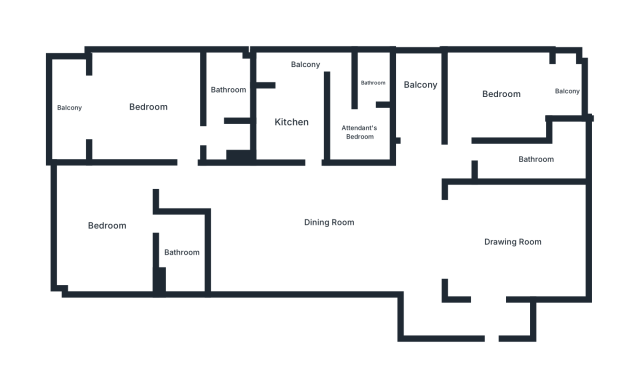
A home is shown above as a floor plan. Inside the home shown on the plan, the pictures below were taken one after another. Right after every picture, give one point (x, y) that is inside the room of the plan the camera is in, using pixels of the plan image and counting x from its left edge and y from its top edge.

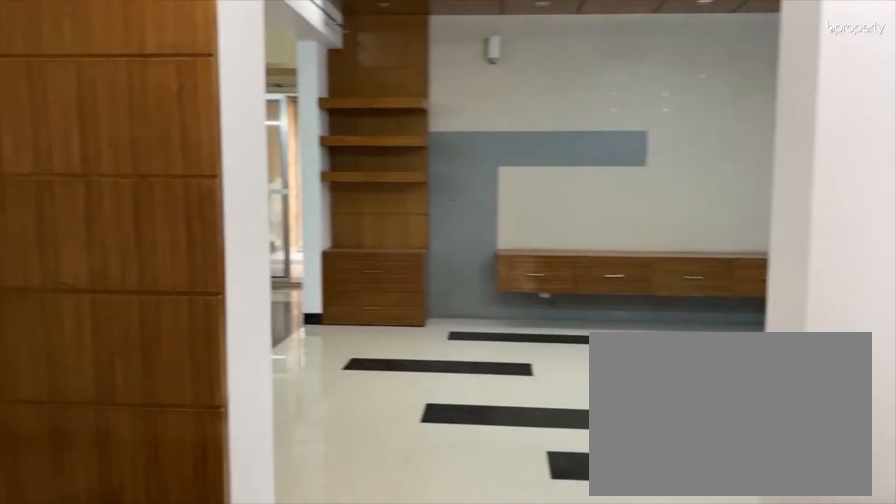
(492, 325)
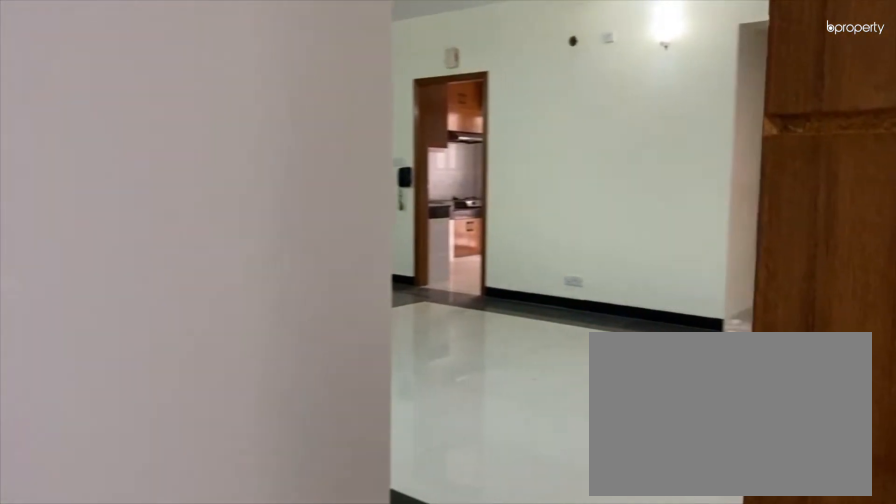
(423, 266)
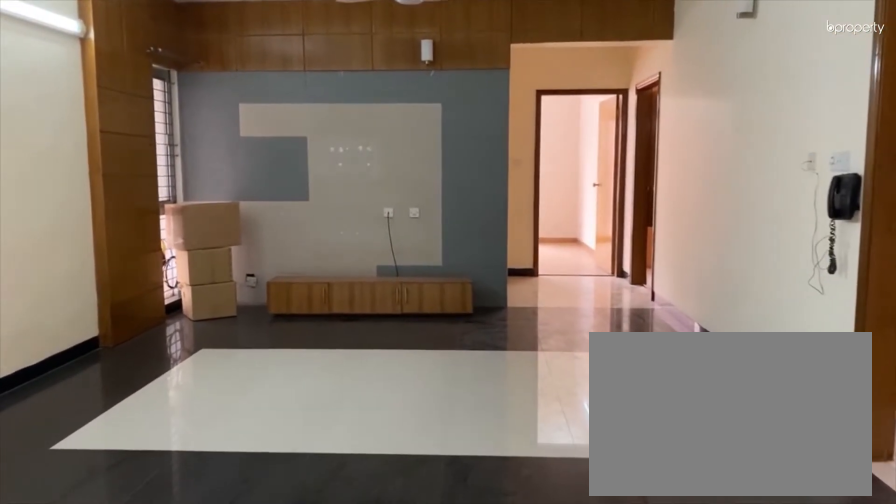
(326, 222)
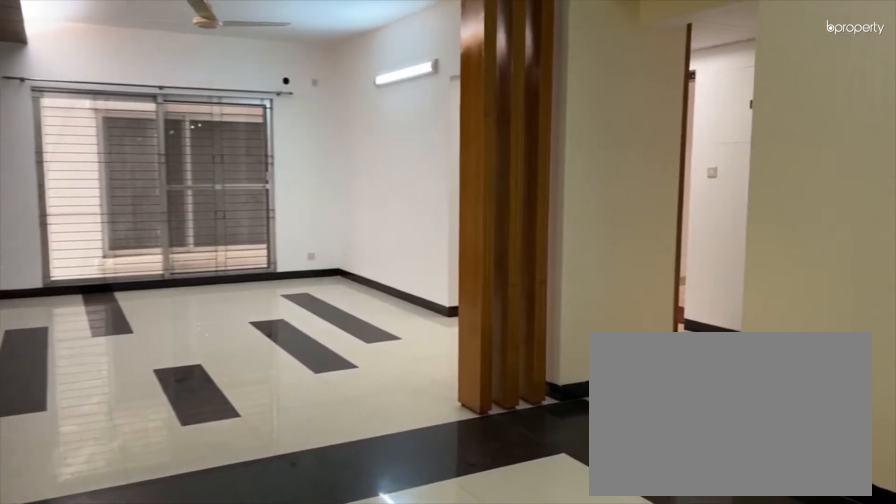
(326, 222)
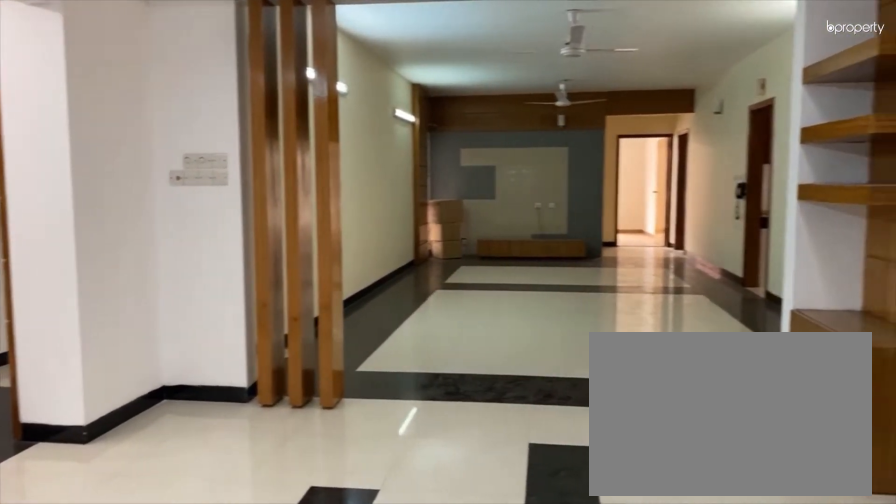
(522, 240)
